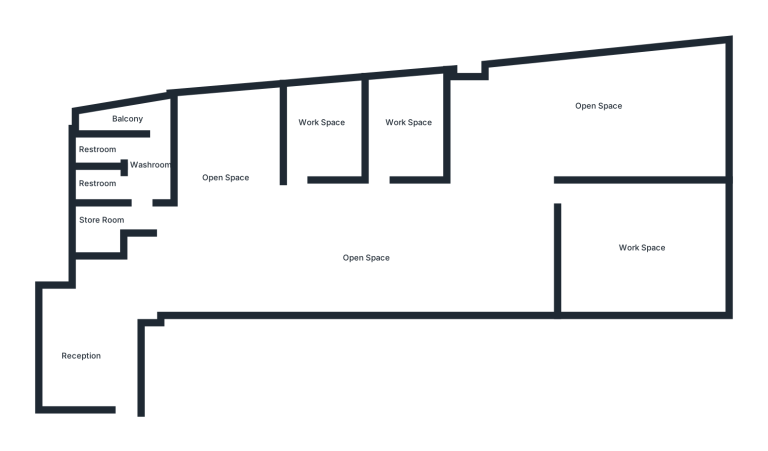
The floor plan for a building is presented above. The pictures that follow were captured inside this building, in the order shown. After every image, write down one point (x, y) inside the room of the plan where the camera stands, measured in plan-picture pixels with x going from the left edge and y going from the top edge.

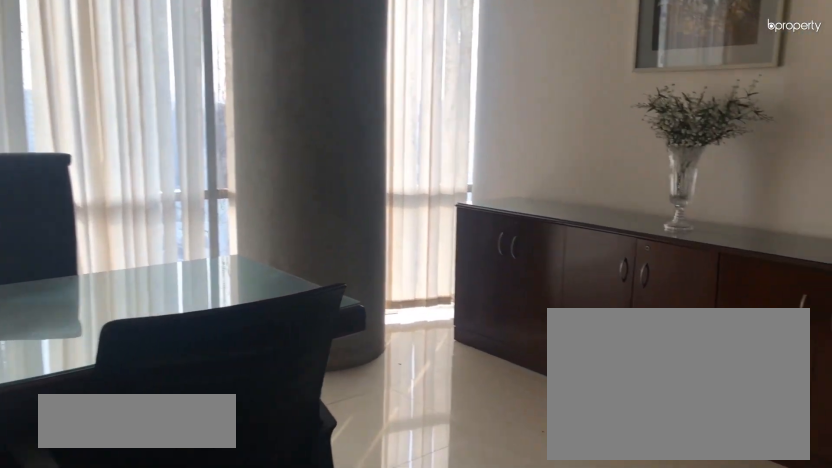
(633, 238)
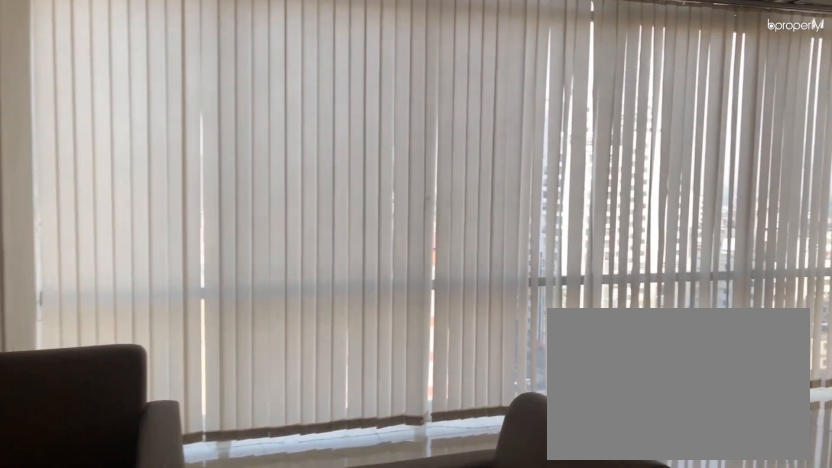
(540, 133)
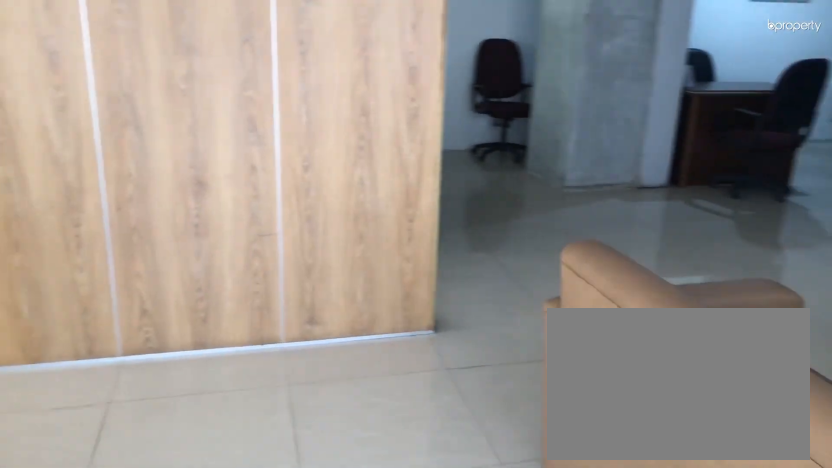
(608, 116)
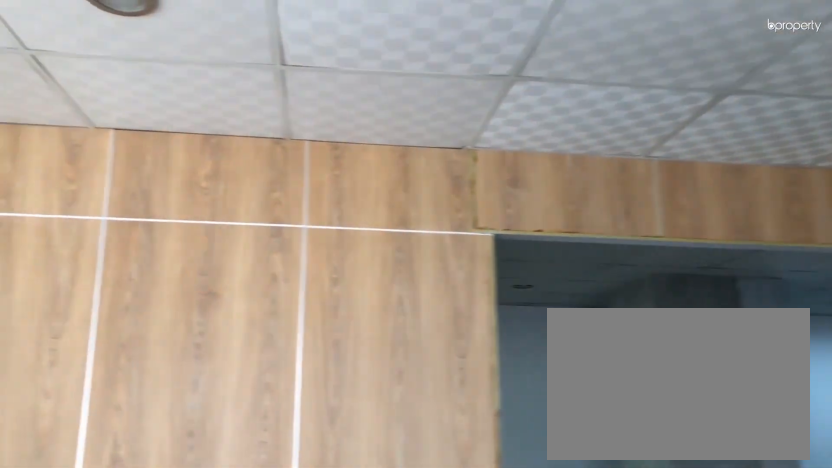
(608, 116)
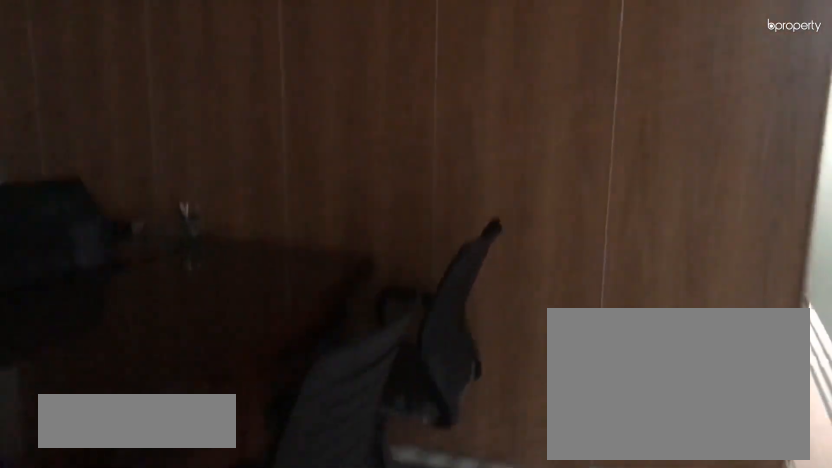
(393, 134)
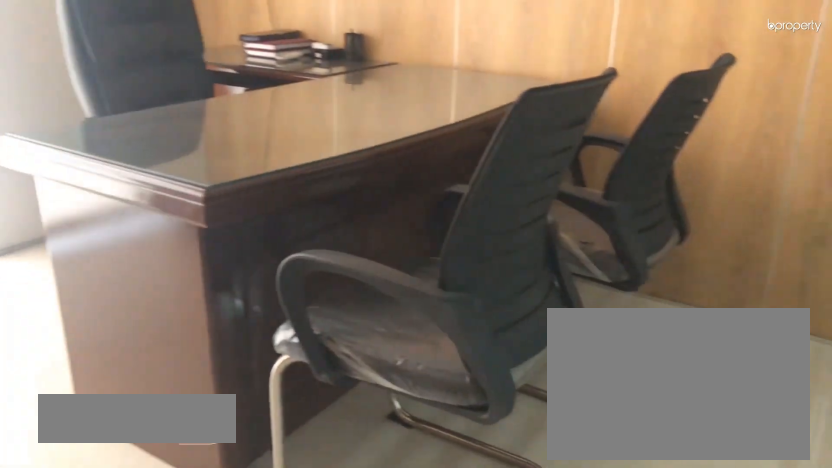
(310, 134)
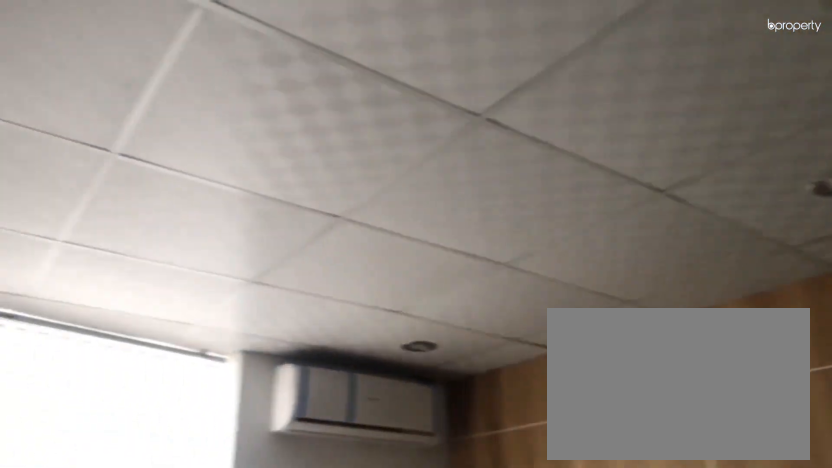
(310, 134)
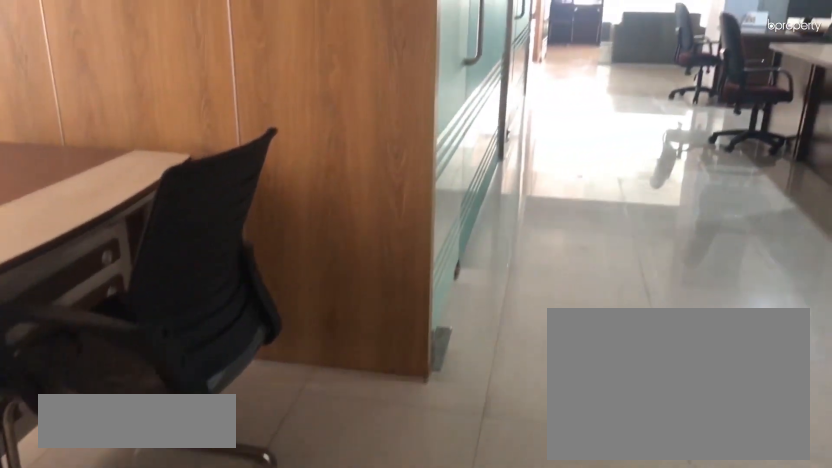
(233, 184)
